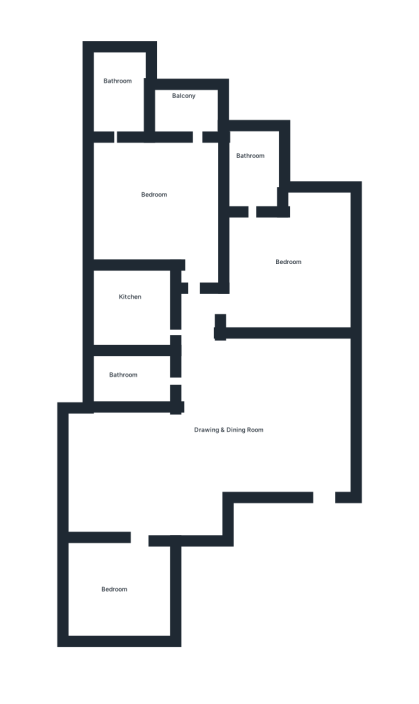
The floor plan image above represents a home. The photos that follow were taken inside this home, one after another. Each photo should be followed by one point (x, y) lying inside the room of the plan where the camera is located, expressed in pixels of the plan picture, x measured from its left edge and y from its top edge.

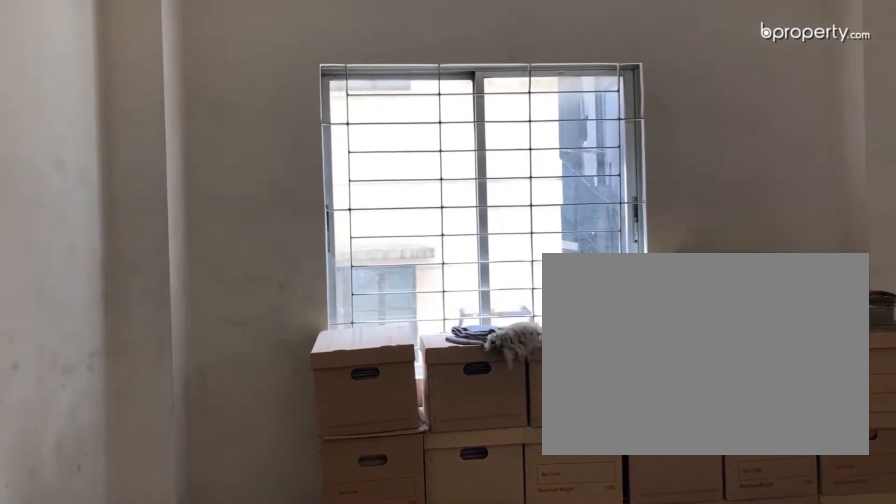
(126, 588)
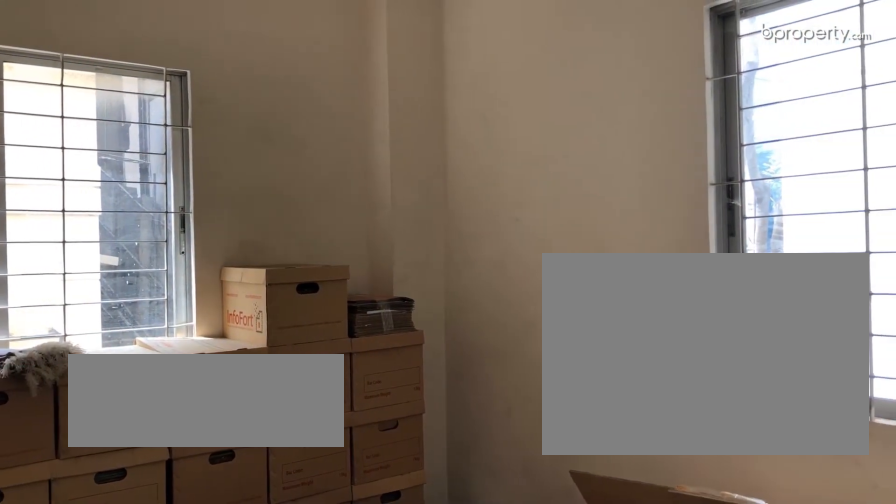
(126, 588)
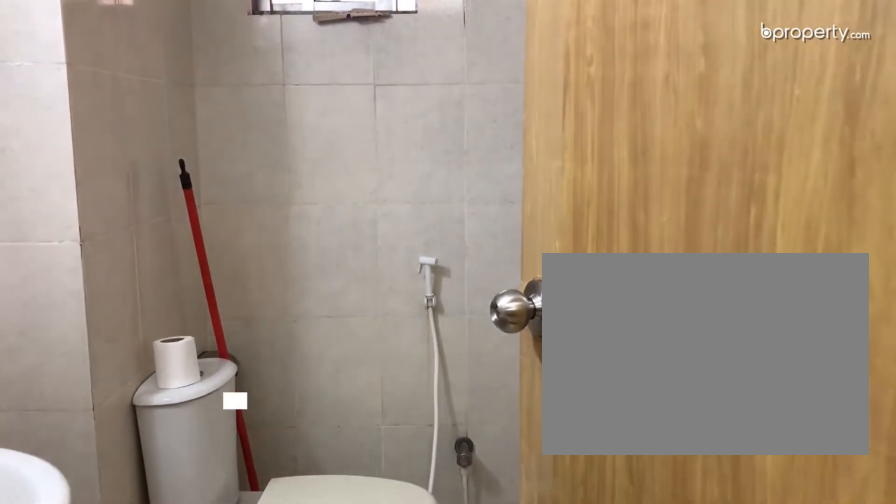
(193, 375)
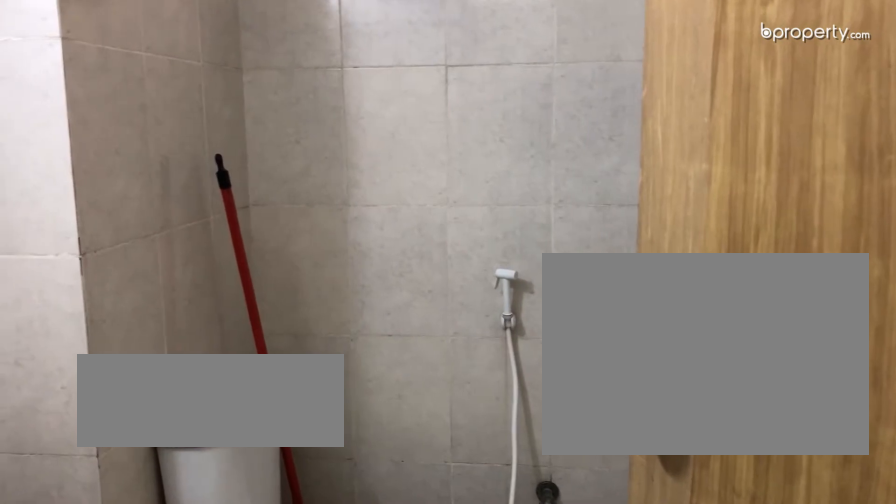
(141, 385)
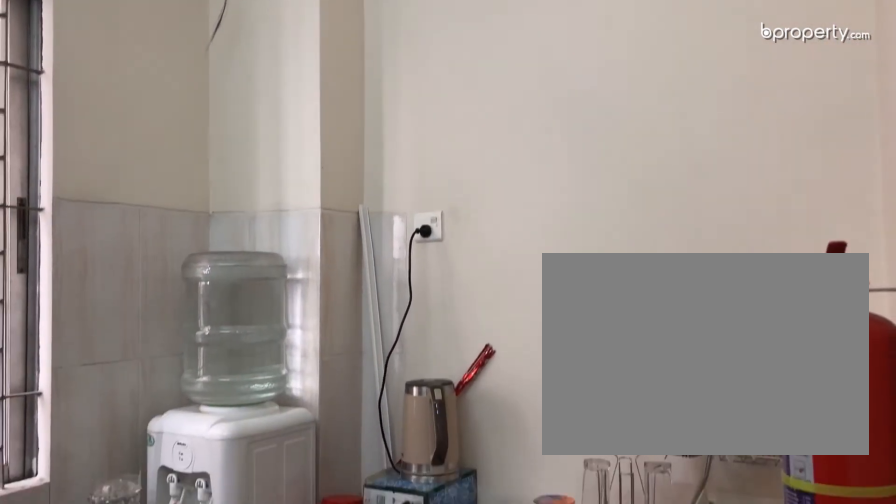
(137, 304)
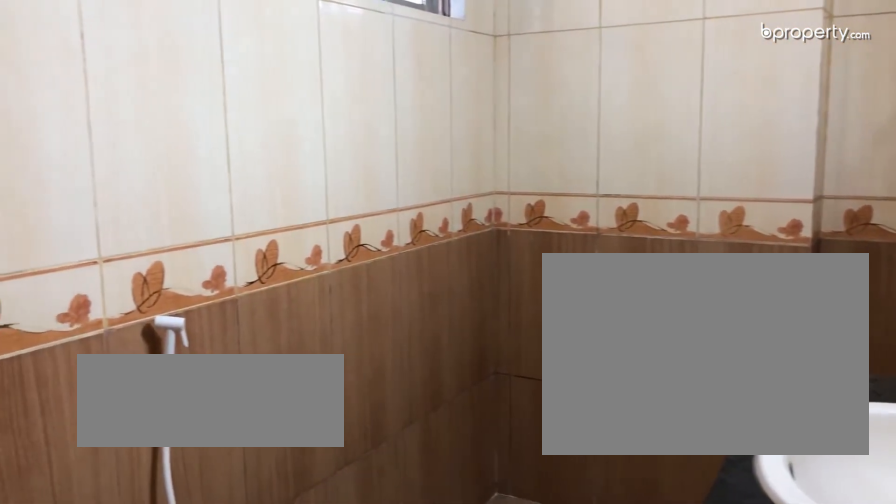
(121, 83)
